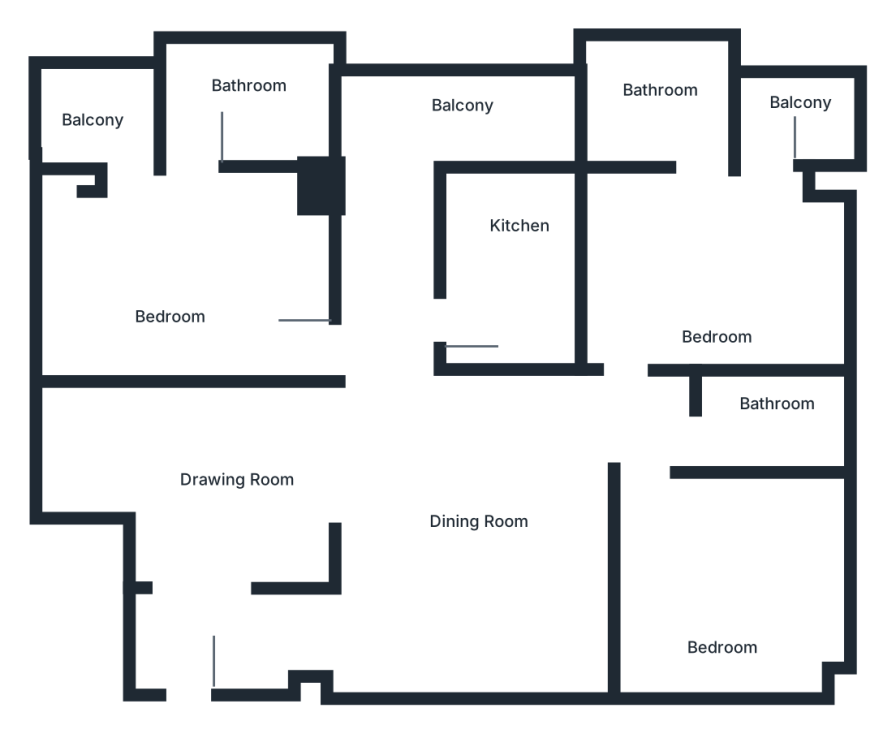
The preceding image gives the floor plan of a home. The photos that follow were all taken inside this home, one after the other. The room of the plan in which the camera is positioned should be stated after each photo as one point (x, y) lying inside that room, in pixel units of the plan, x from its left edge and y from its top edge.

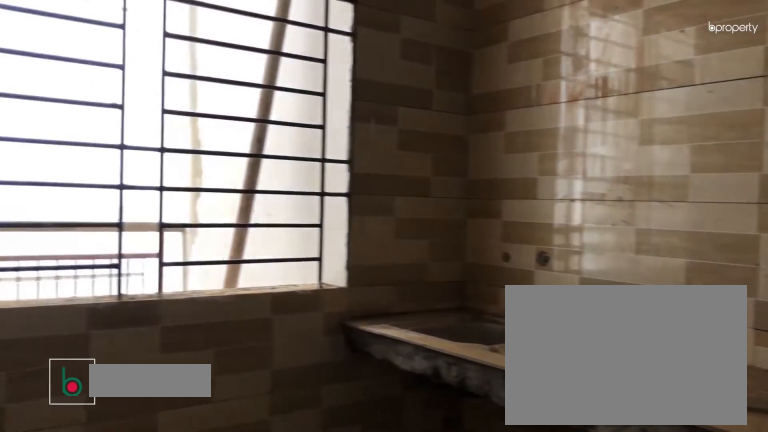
(514, 249)
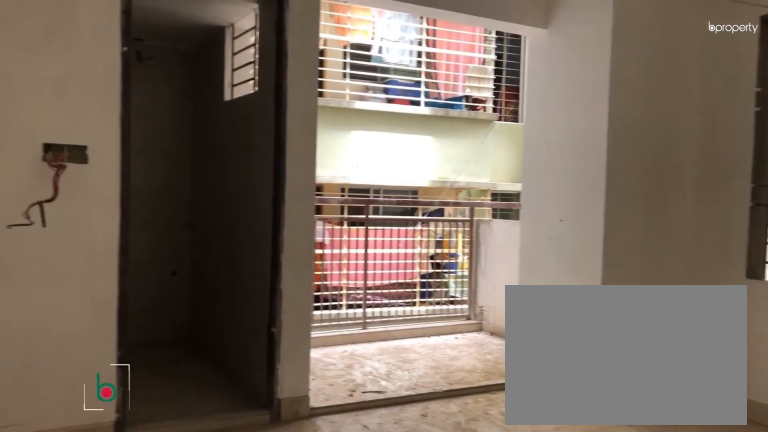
(702, 285)
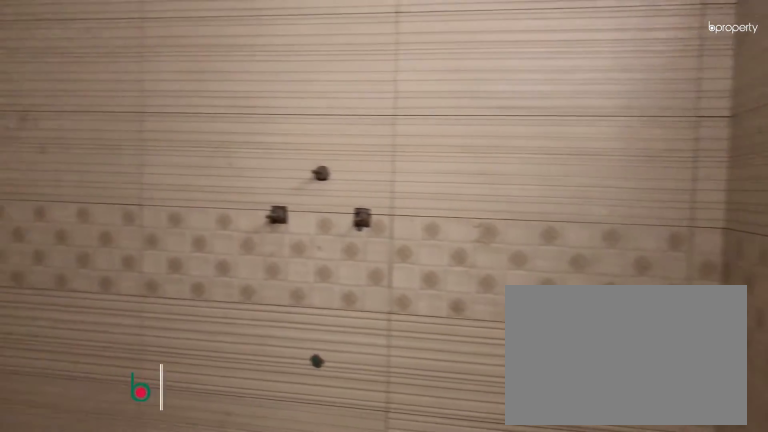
(643, 112)
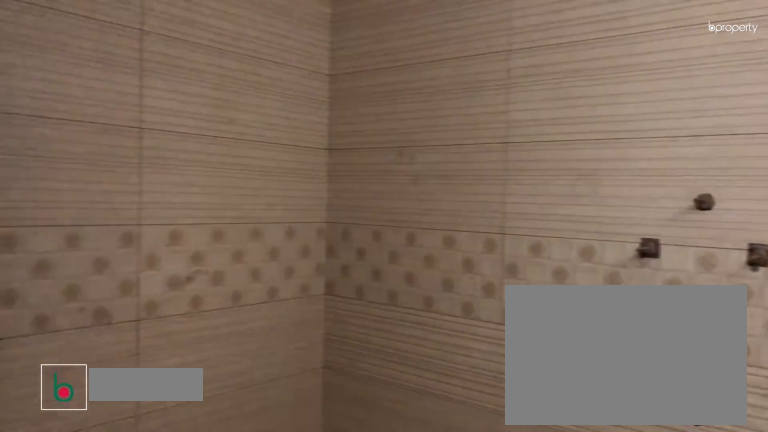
(643, 112)
